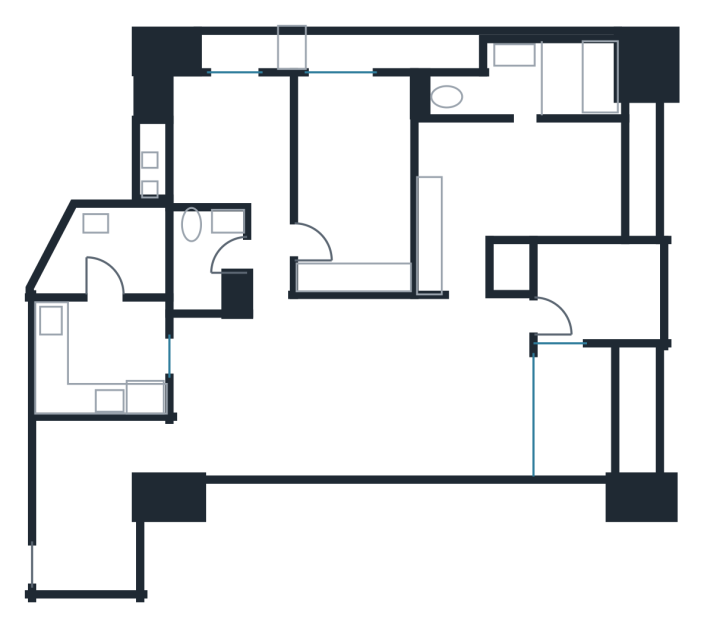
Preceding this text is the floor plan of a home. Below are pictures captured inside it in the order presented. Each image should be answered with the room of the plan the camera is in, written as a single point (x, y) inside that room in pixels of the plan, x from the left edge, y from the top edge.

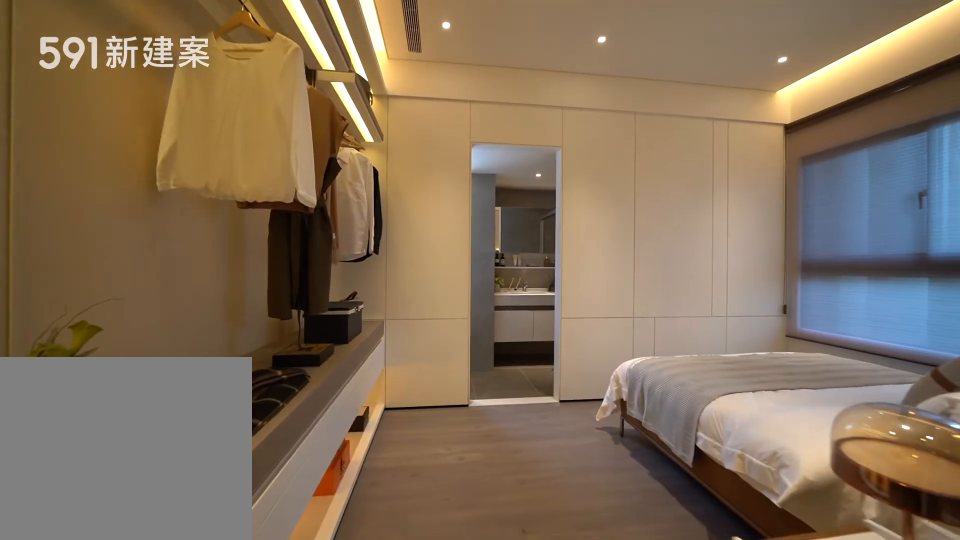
(514, 188)
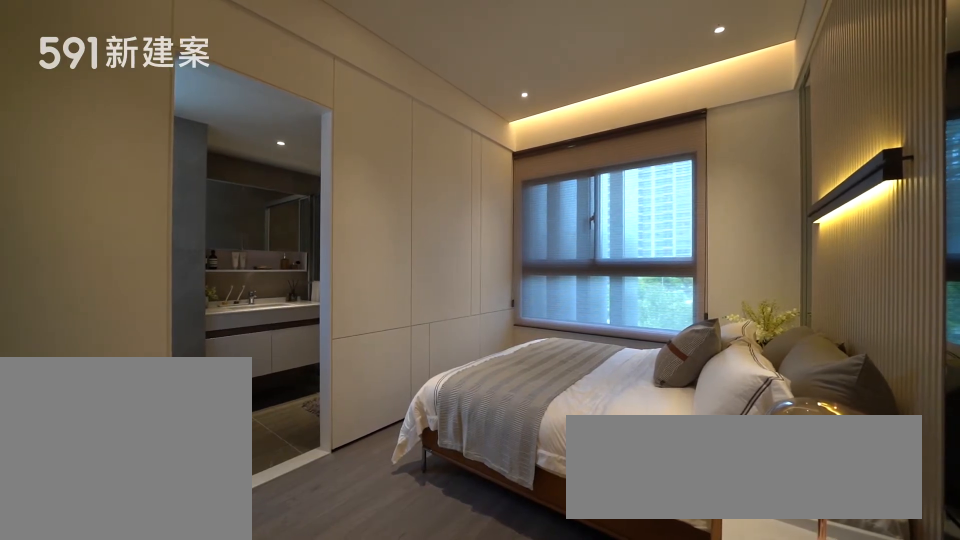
(514, 188)
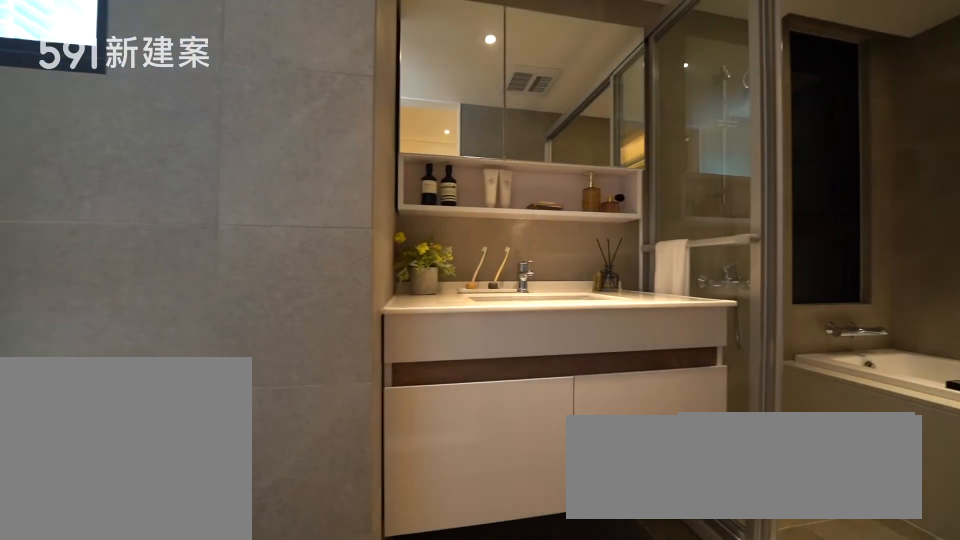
(528, 79)
